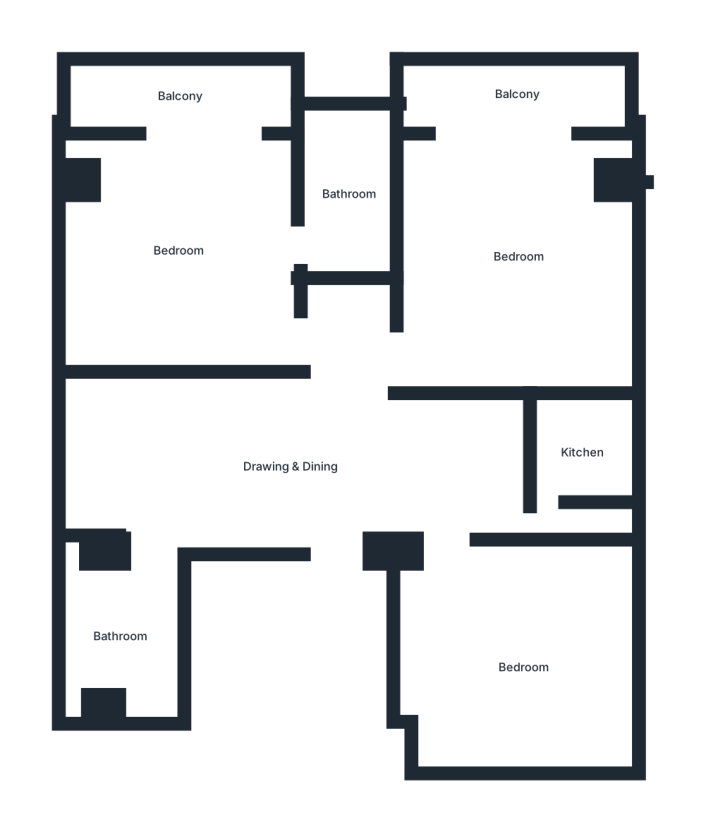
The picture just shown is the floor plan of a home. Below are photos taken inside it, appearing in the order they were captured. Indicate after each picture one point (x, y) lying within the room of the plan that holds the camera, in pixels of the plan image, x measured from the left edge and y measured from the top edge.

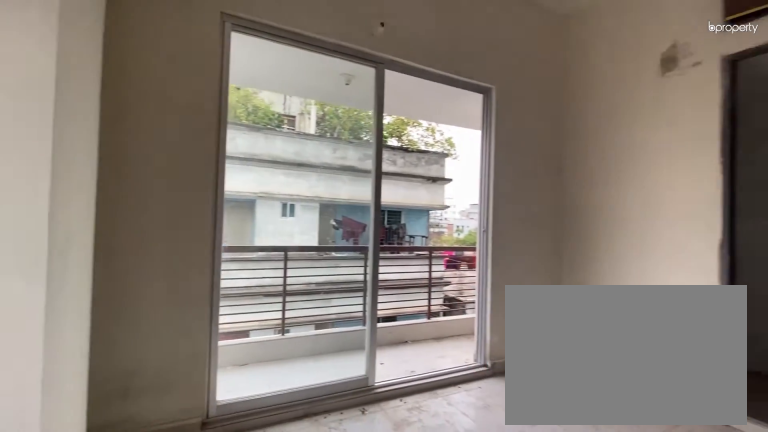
(178, 250)
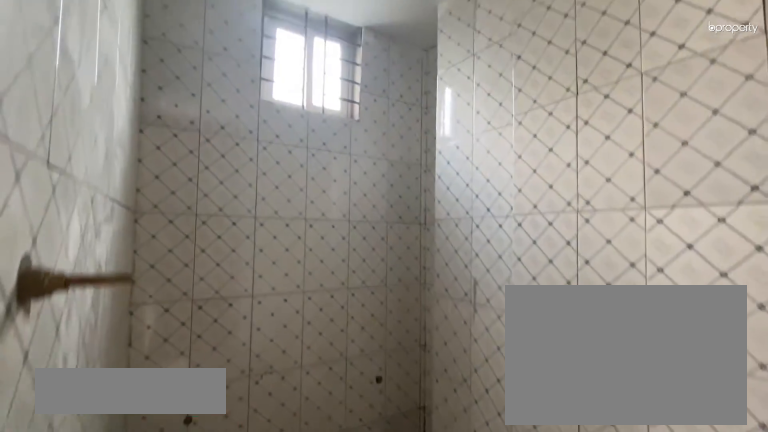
(353, 193)
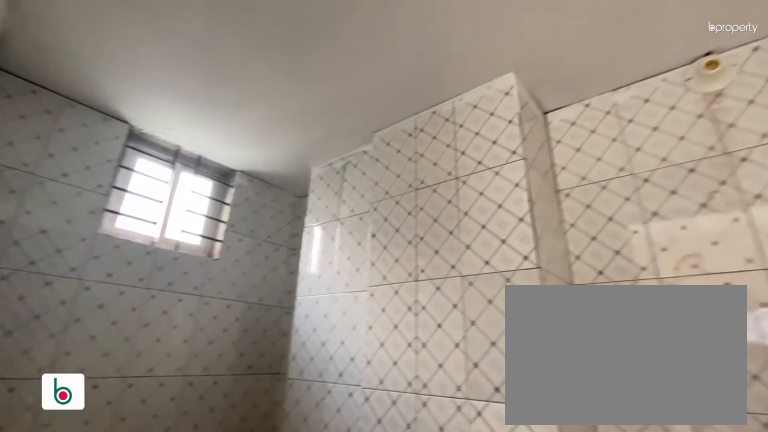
(353, 193)
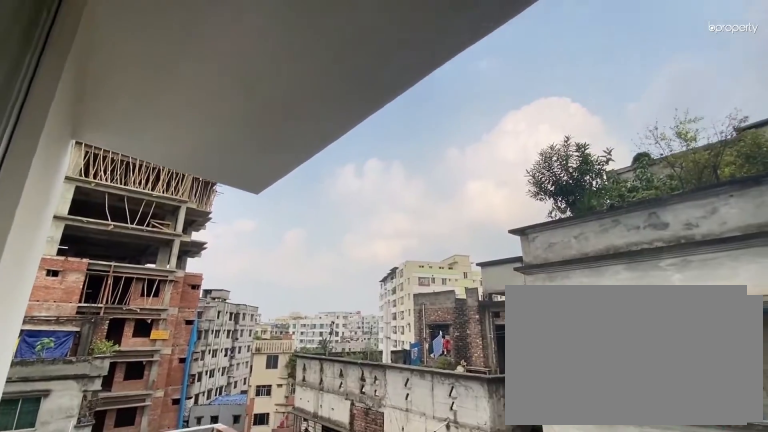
(180, 93)
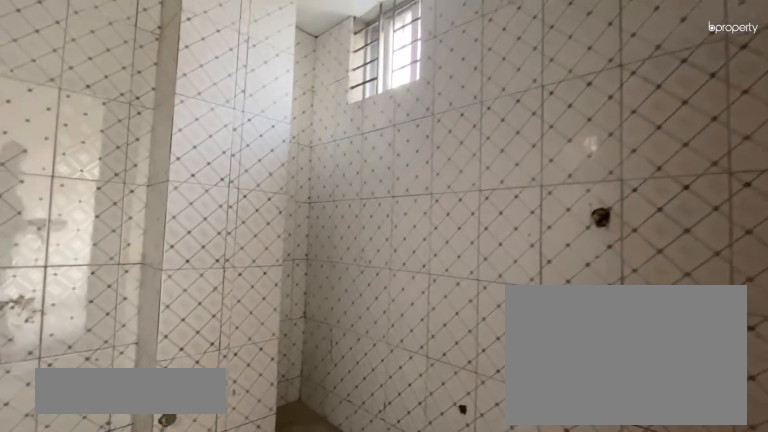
(123, 636)
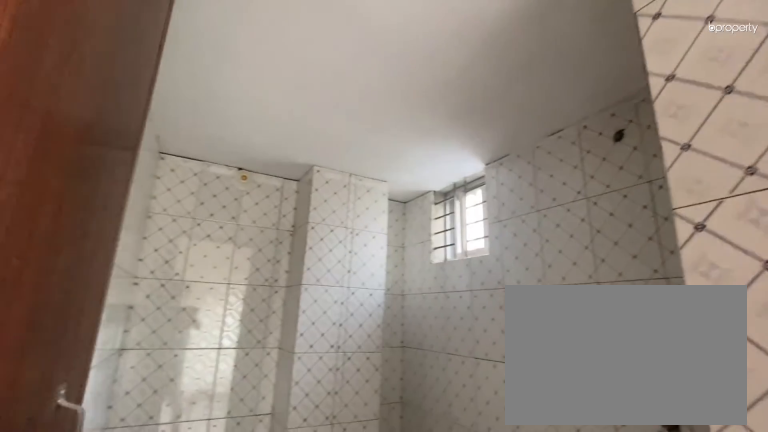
(123, 636)
